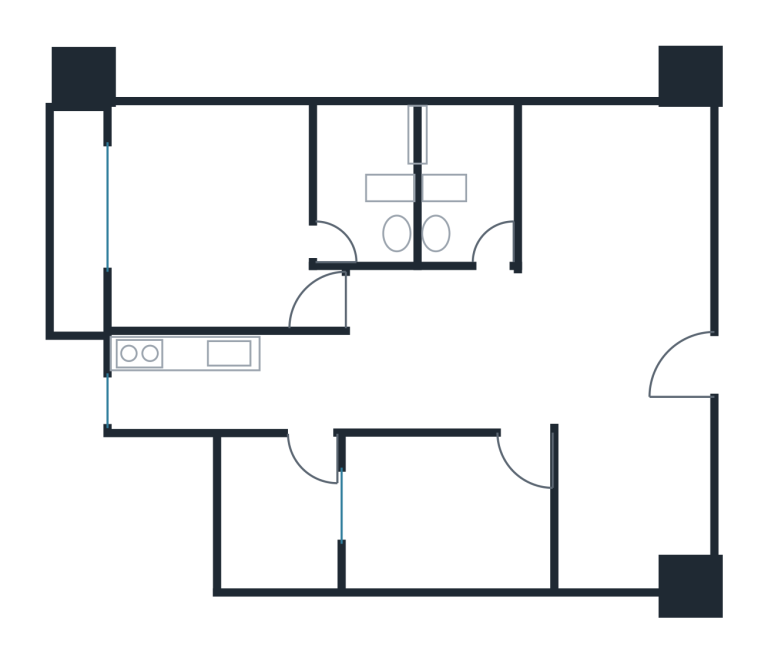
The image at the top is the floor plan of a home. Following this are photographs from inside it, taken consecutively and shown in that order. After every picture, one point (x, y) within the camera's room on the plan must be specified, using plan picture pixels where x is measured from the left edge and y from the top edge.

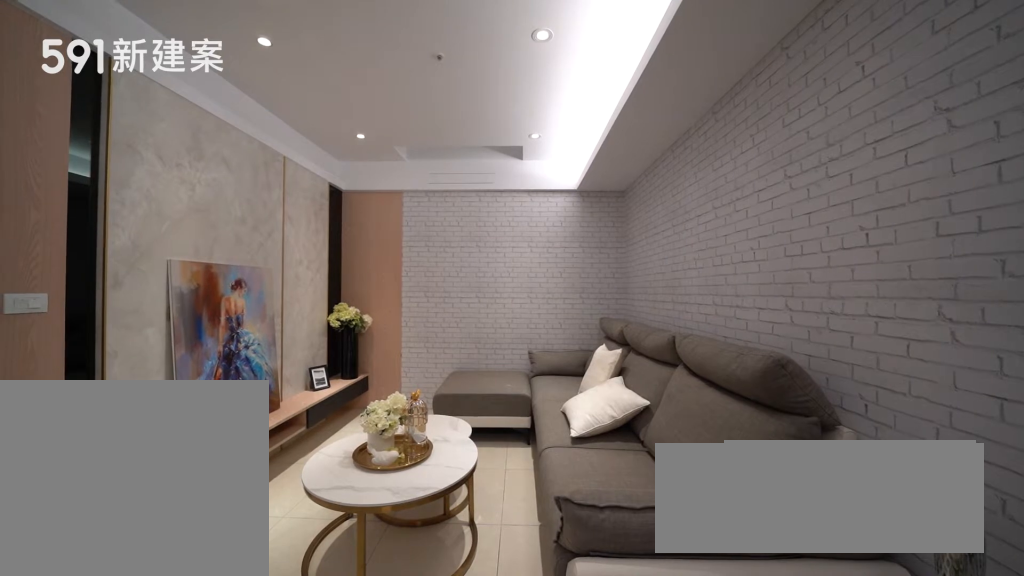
(619, 216)
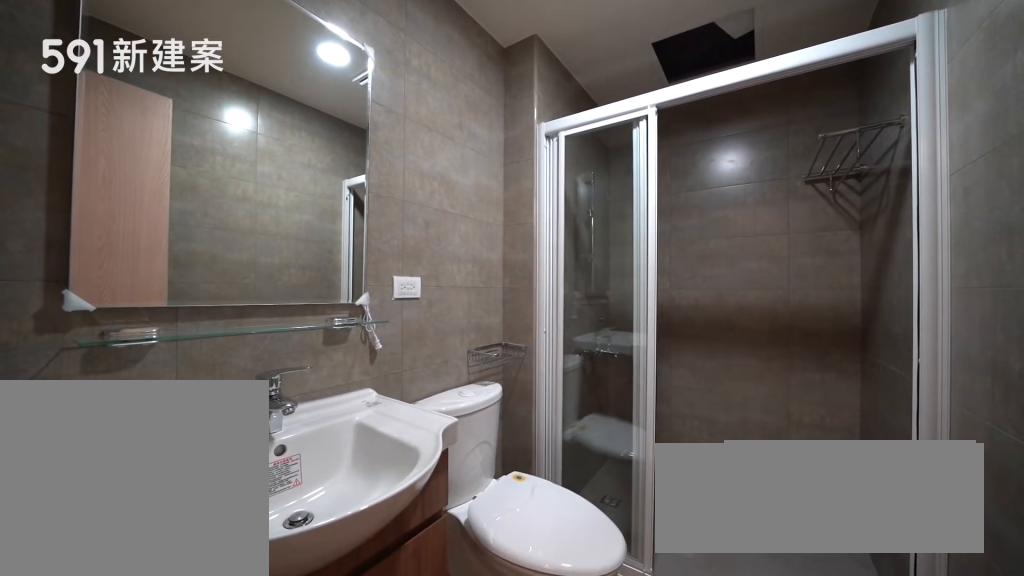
(463, 179)
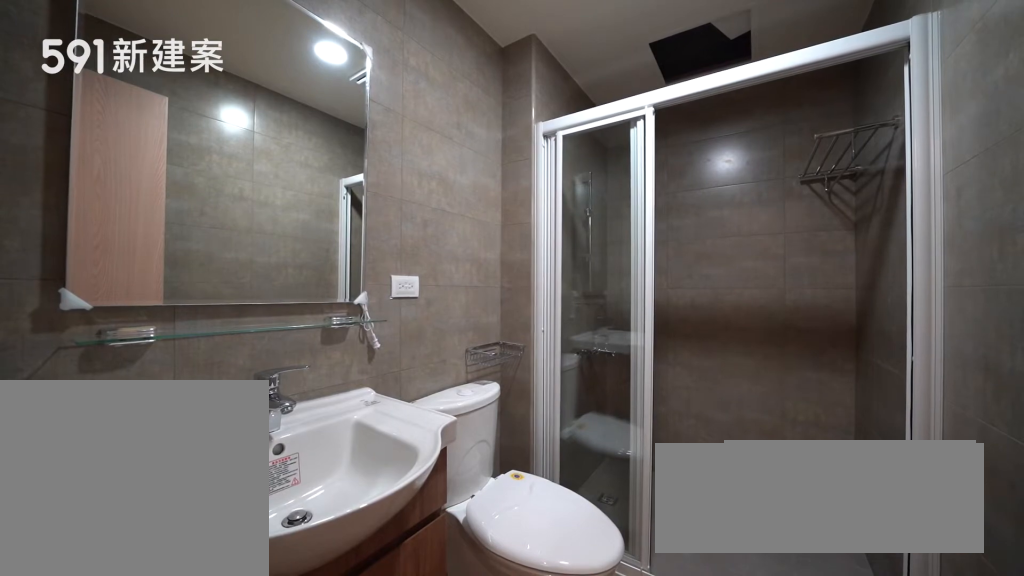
(463, 179)
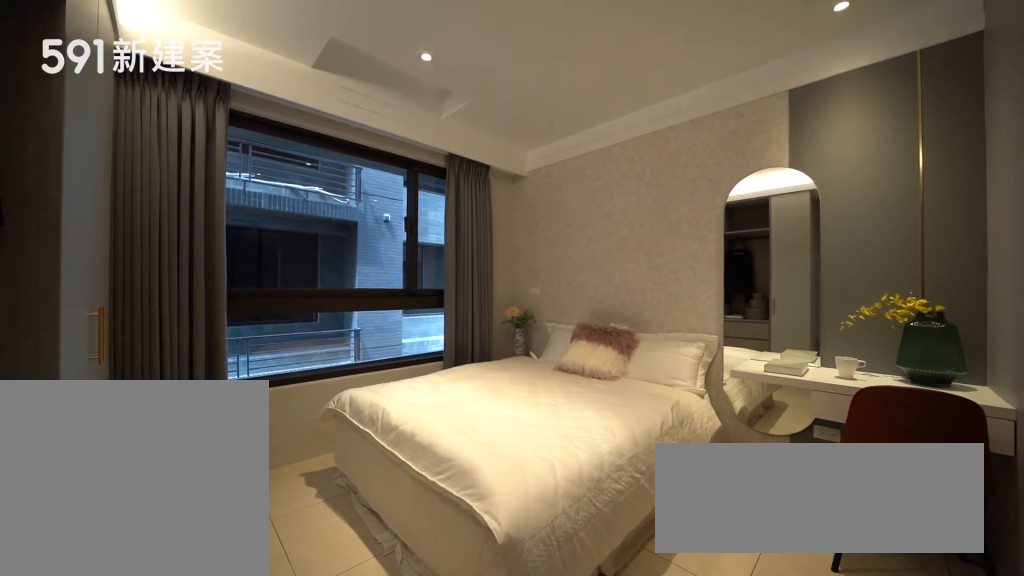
(215, 222)
